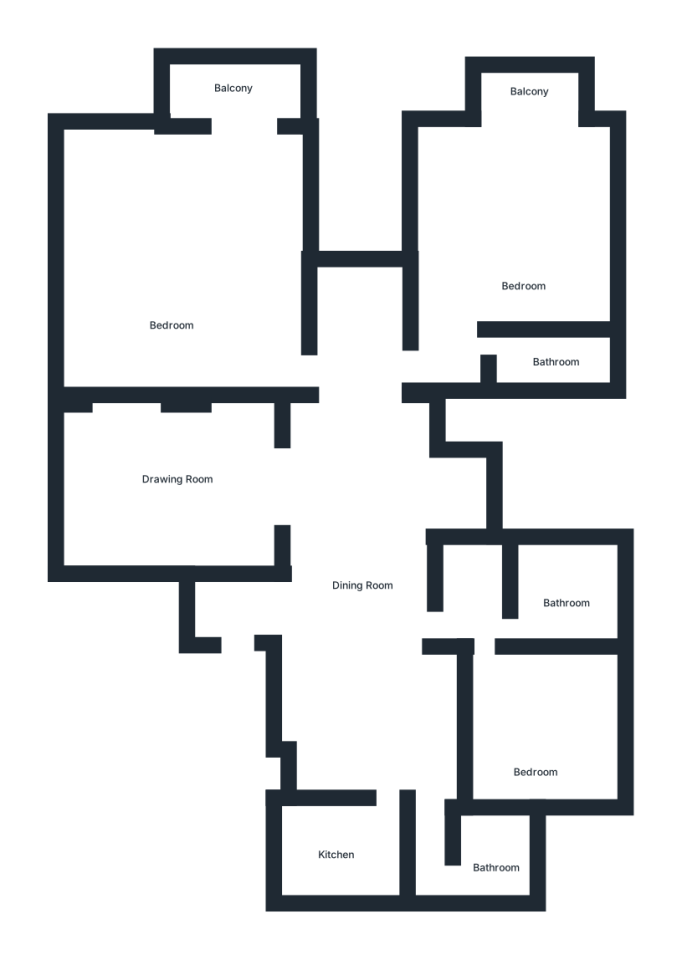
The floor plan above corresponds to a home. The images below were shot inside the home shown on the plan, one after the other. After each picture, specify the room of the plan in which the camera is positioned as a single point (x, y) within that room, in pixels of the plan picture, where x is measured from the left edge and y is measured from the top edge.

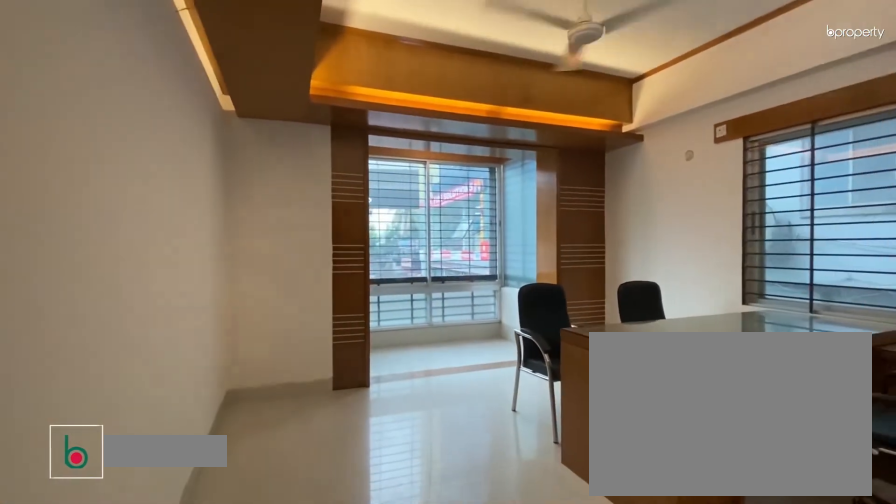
(517, 240)
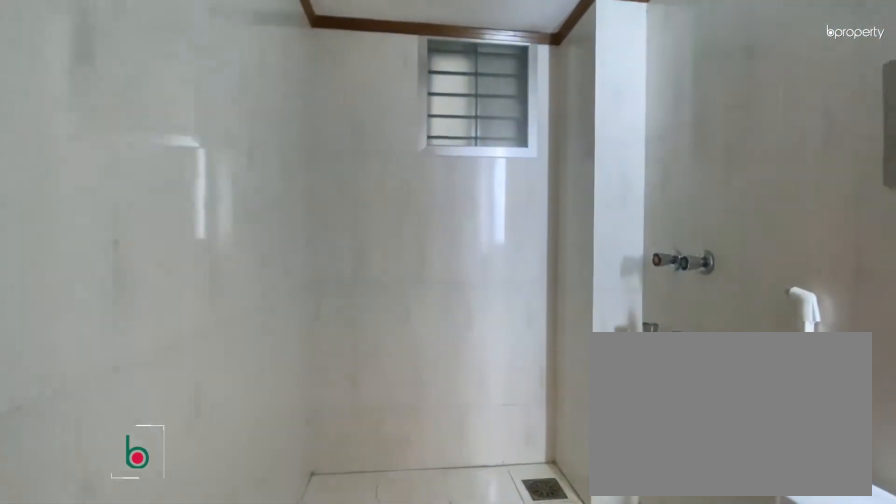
(556, 364)
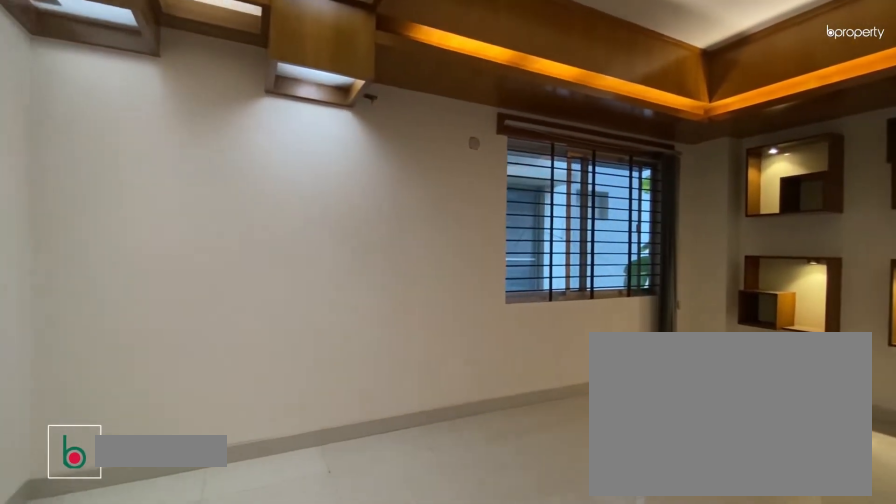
(177, 279)
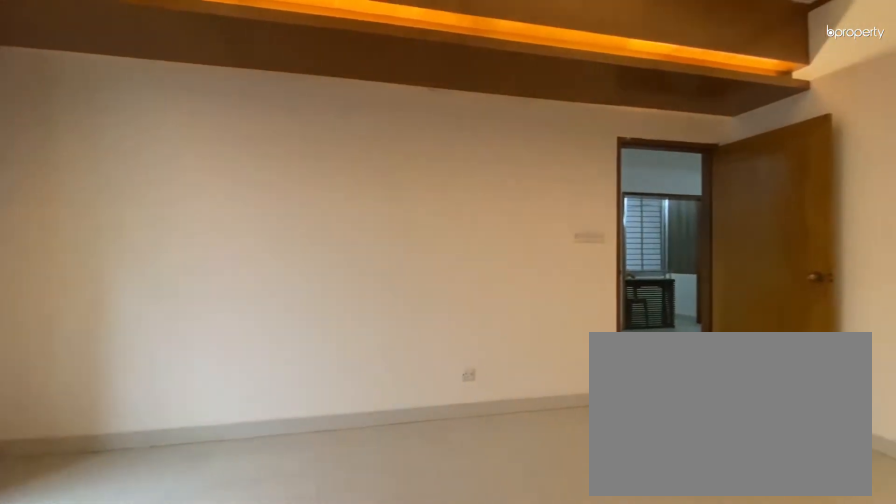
(177, 279)
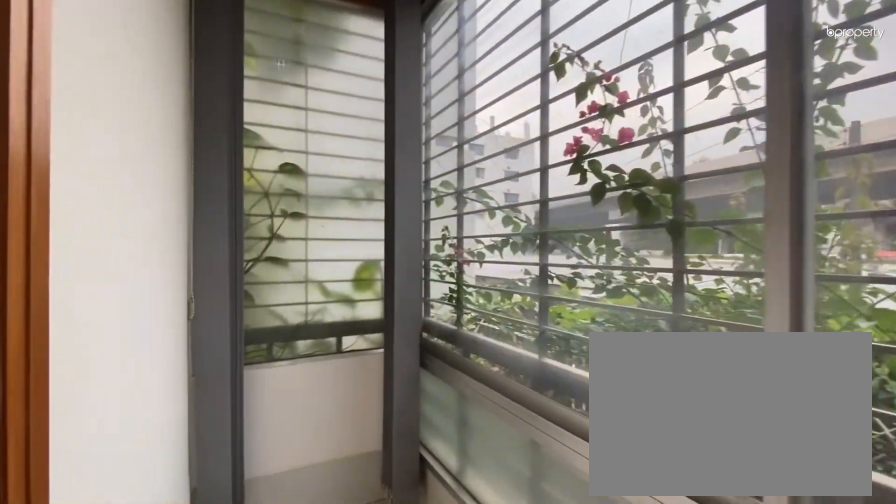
(242, 89)
